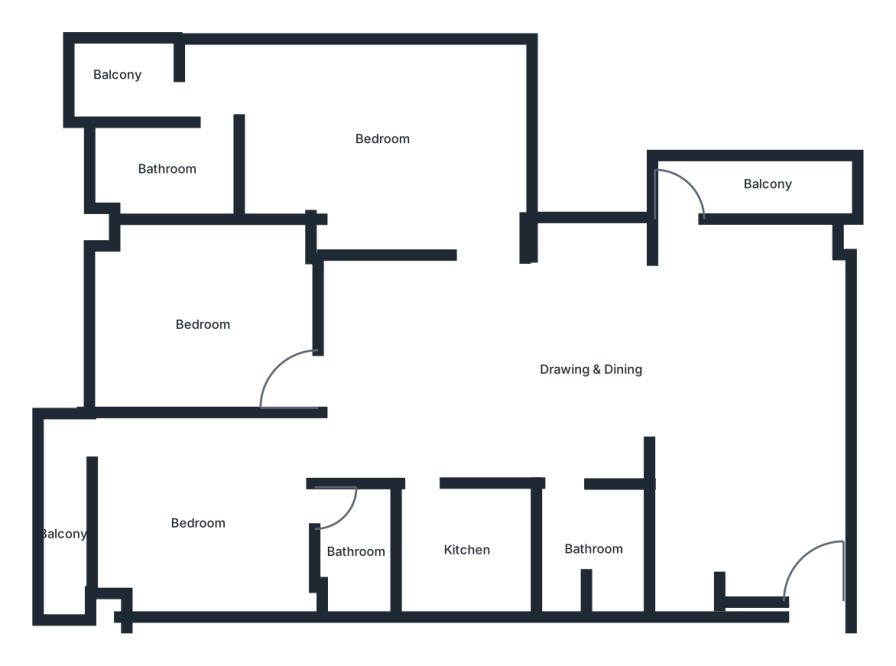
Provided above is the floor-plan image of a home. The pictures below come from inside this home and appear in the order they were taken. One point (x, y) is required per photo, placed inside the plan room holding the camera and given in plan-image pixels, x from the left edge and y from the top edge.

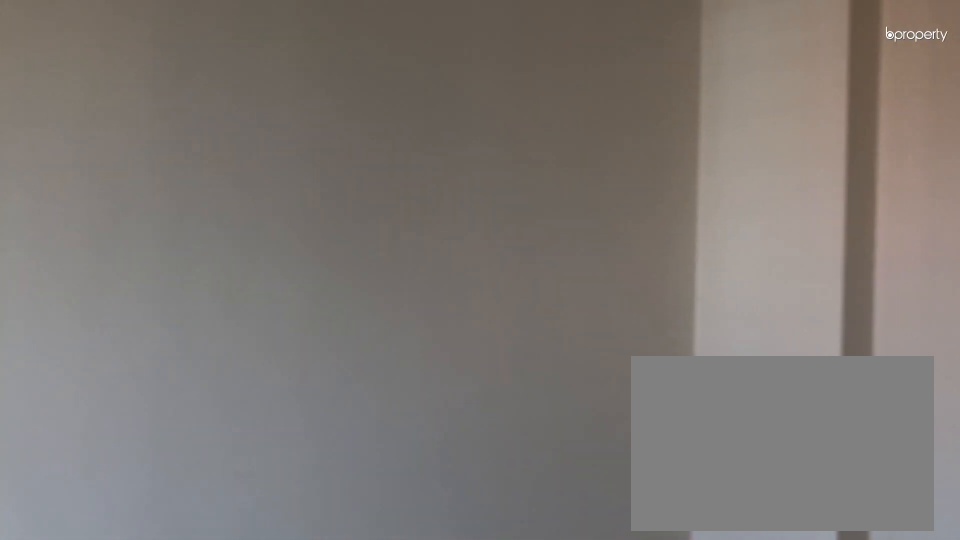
(208, 323)
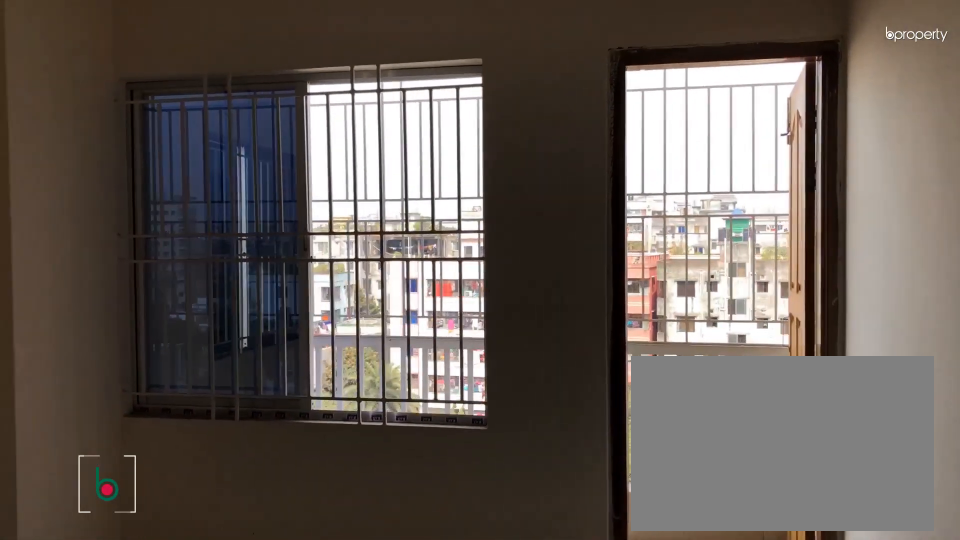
(204, 525)
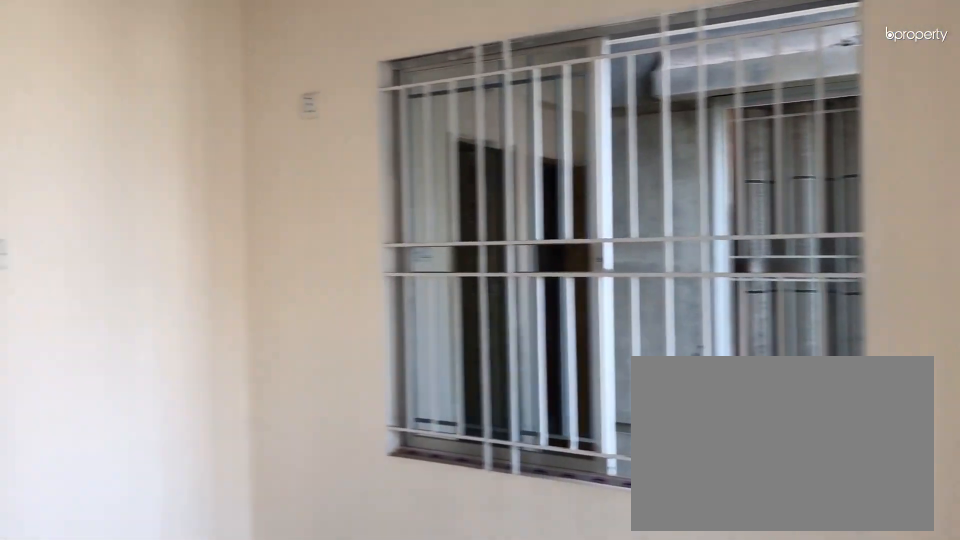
(204, 525)
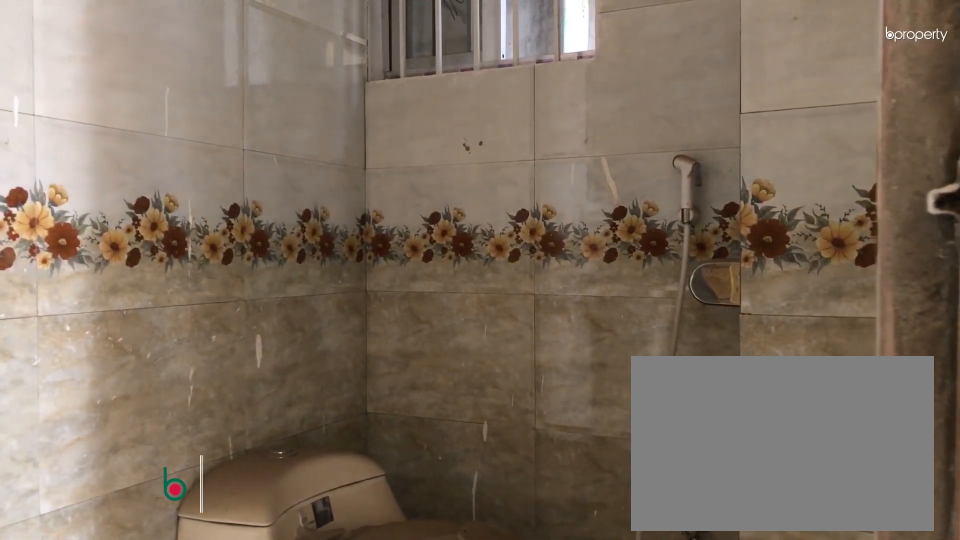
(355, 548)
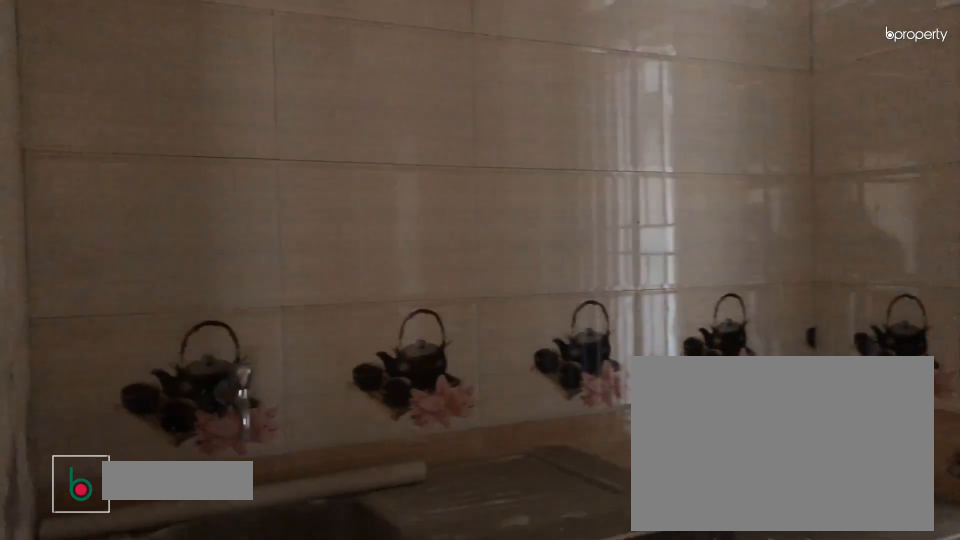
(470, 550)
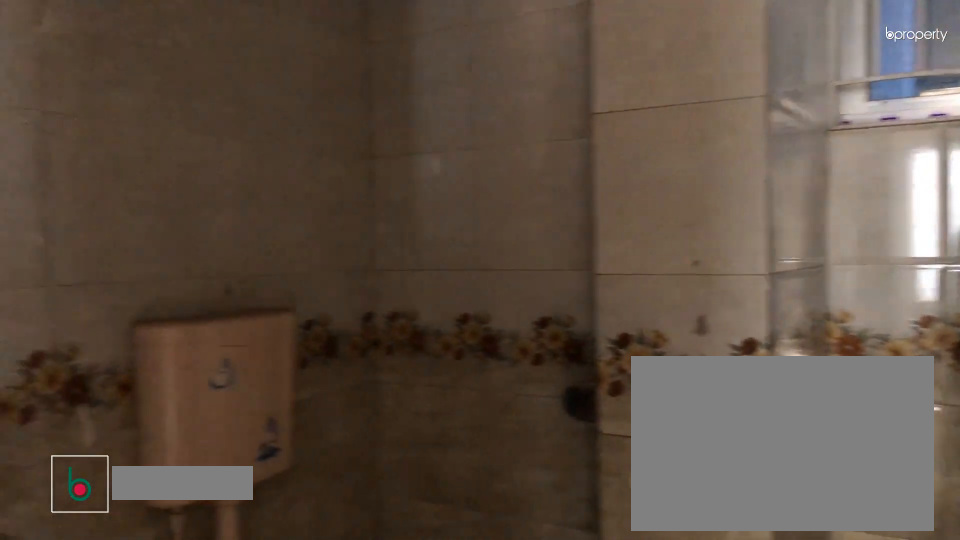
(592, 537)
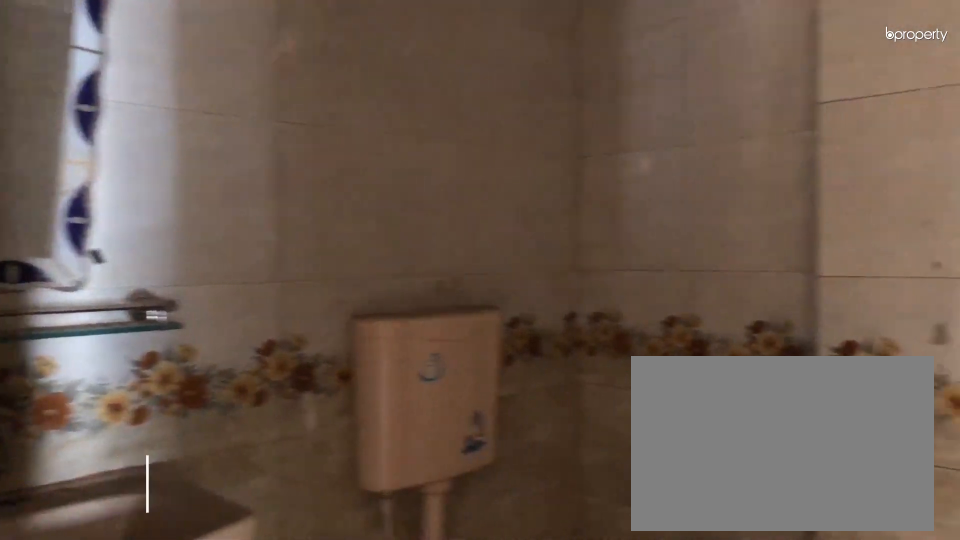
(592, 537)
